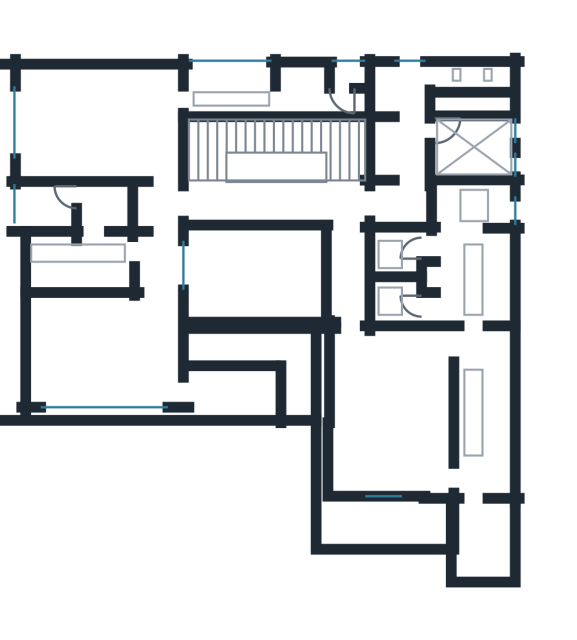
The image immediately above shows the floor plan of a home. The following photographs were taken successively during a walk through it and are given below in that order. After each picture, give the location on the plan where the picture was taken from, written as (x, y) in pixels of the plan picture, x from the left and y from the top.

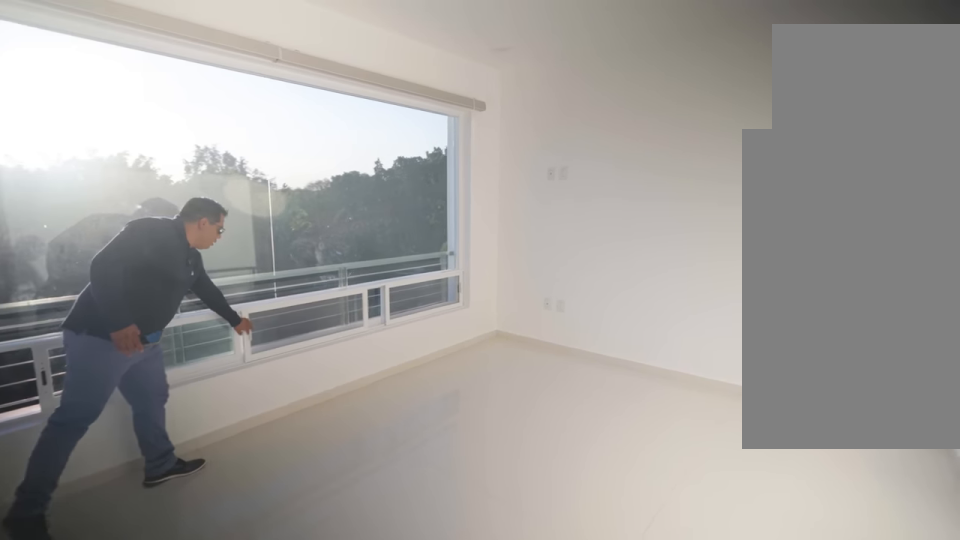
(157, 299)
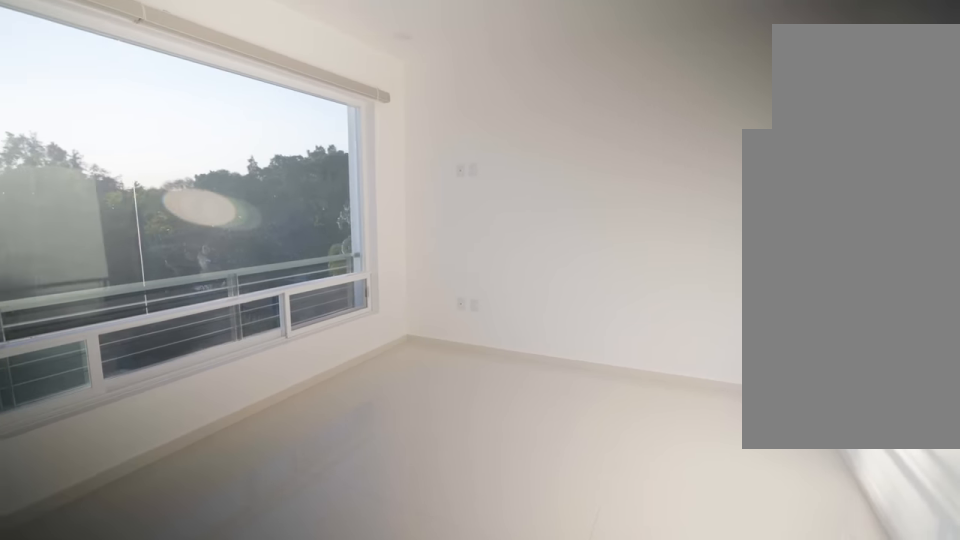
(157, 299)
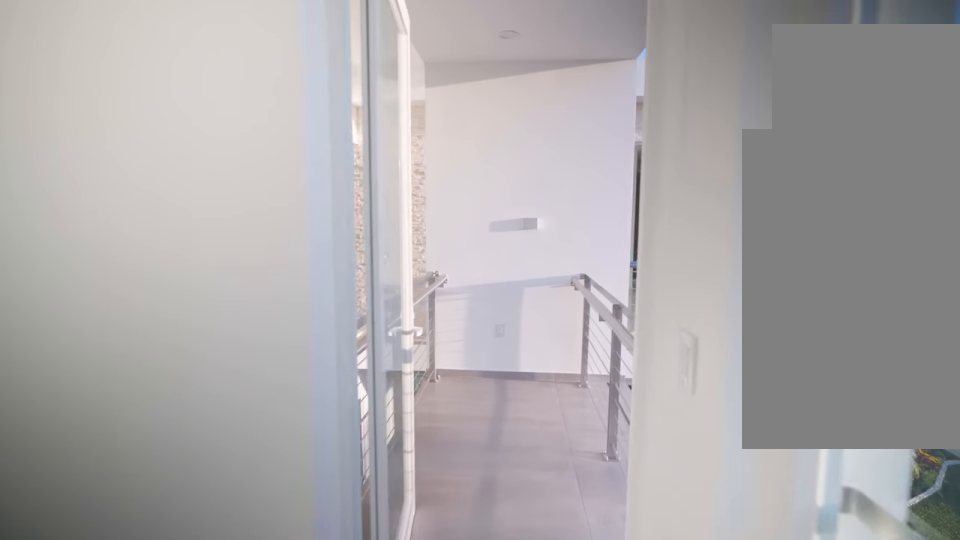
(183, 386)
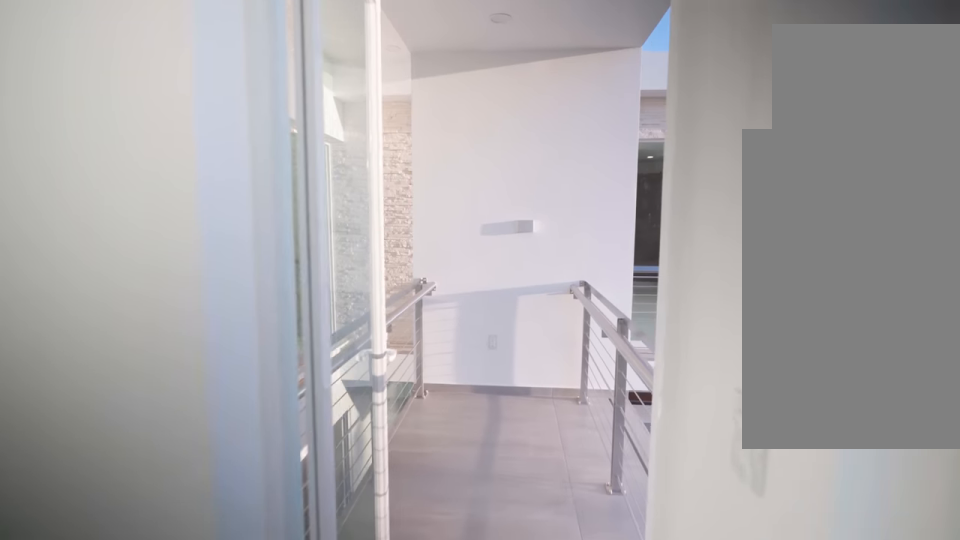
(190, 387)
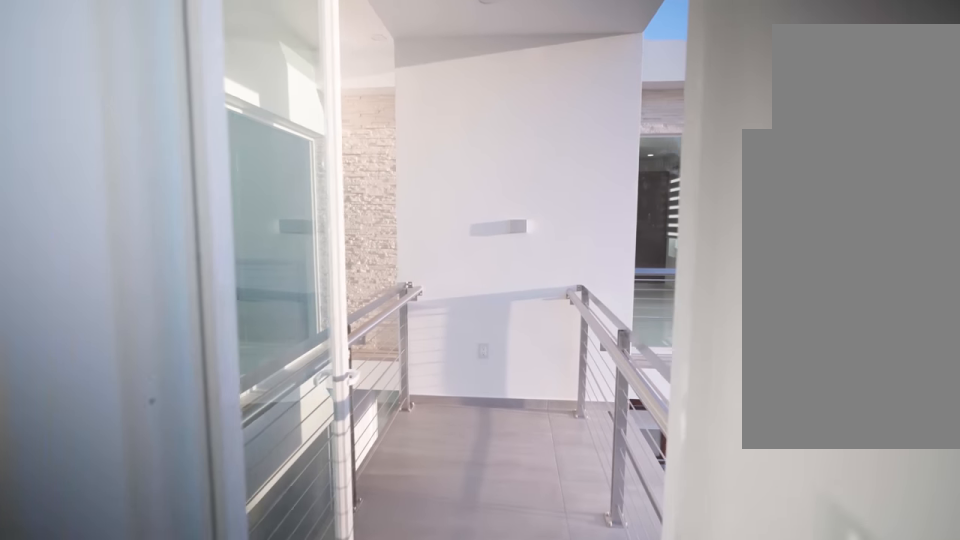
(194, 389)
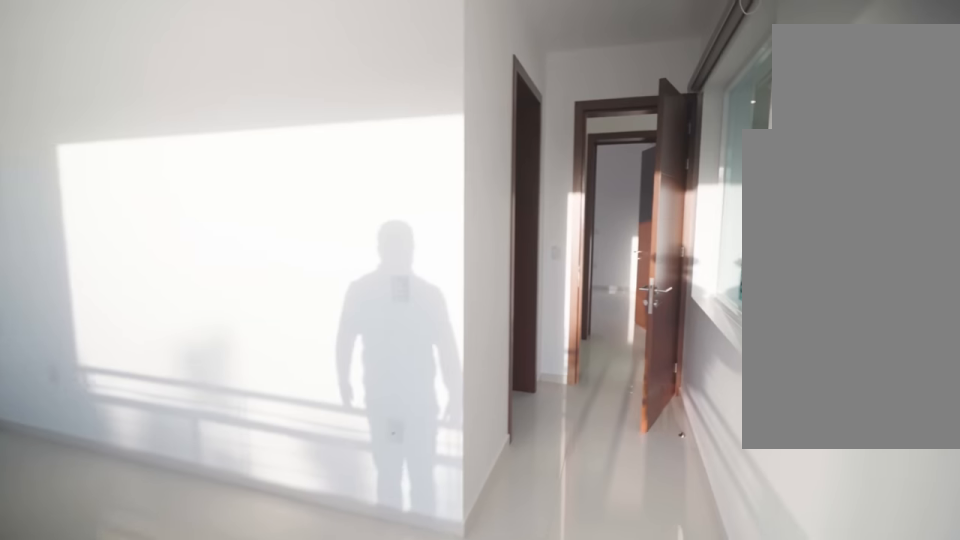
(155, 335)
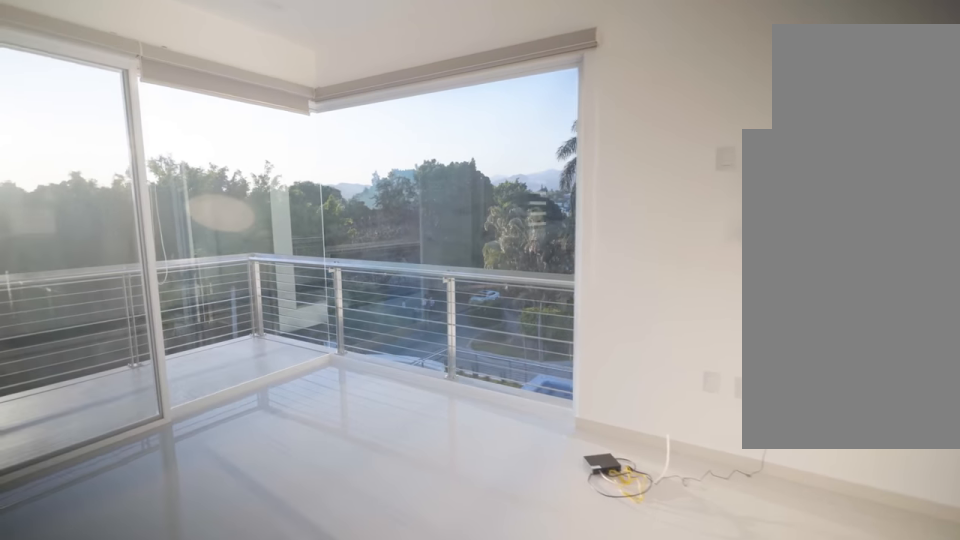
(380, 424)
